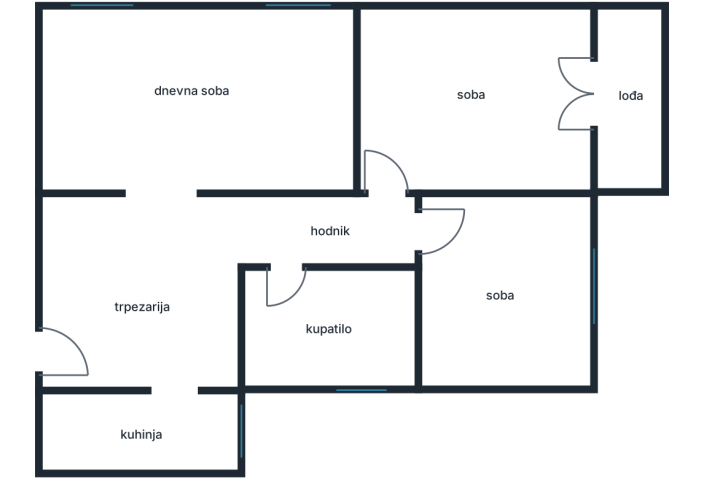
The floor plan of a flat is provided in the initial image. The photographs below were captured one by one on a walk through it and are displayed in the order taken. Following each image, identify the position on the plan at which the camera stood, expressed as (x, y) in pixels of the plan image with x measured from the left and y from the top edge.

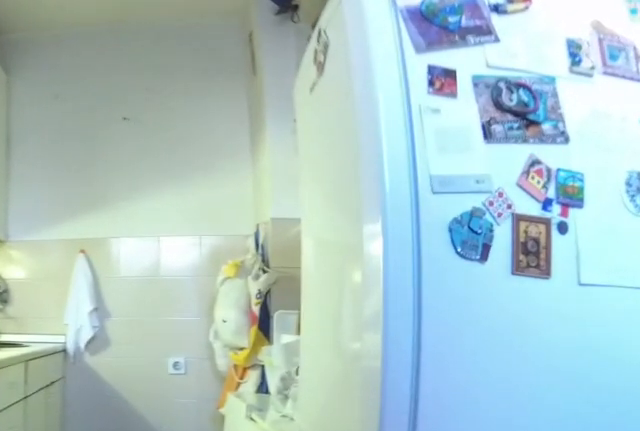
(181, 420)
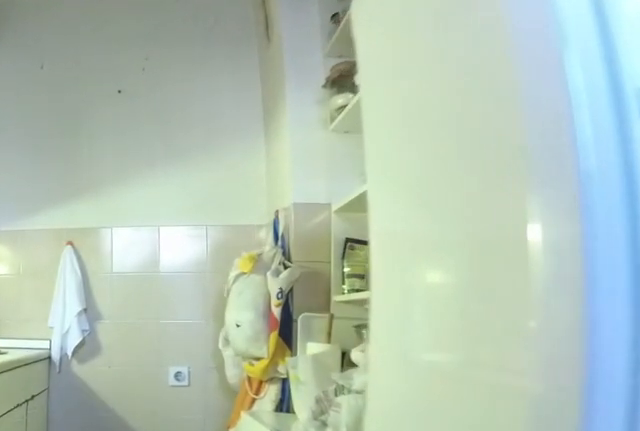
(163, 421)
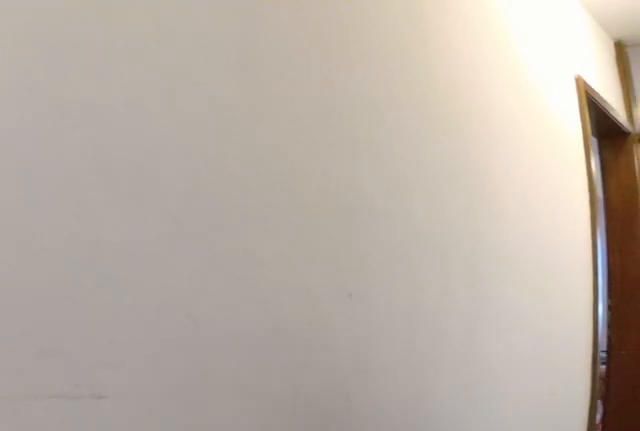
(193, 289)
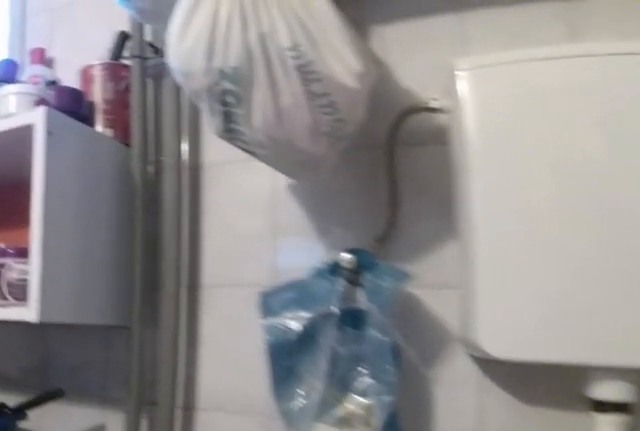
(283, 313)
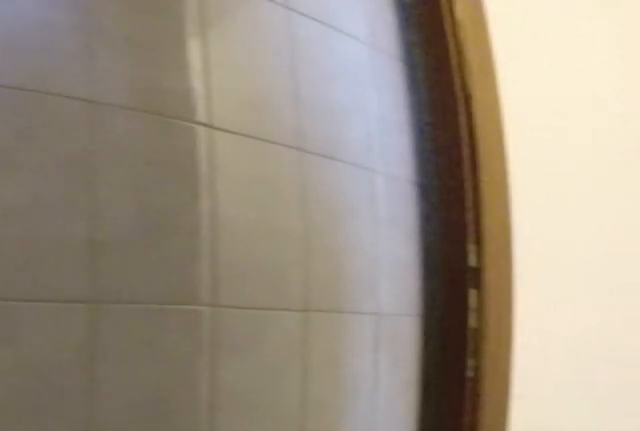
(303, 318)
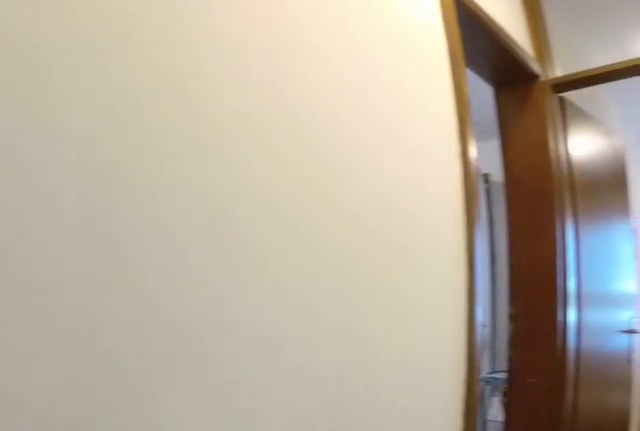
(284, 250)
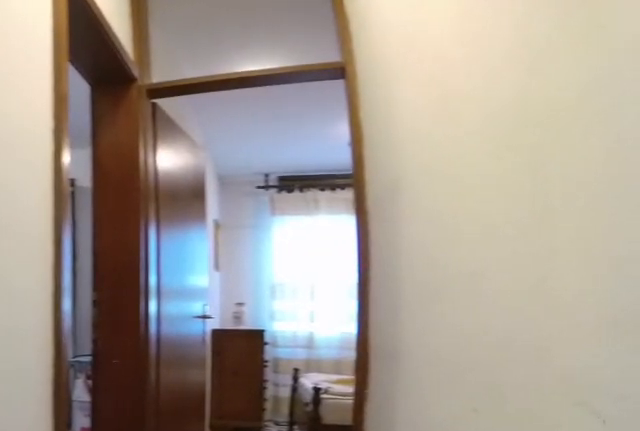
(281, 236)
